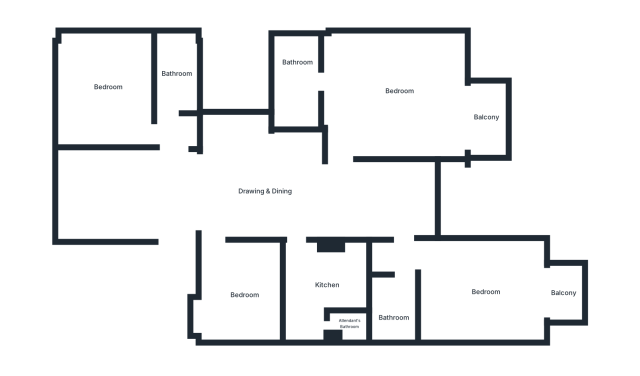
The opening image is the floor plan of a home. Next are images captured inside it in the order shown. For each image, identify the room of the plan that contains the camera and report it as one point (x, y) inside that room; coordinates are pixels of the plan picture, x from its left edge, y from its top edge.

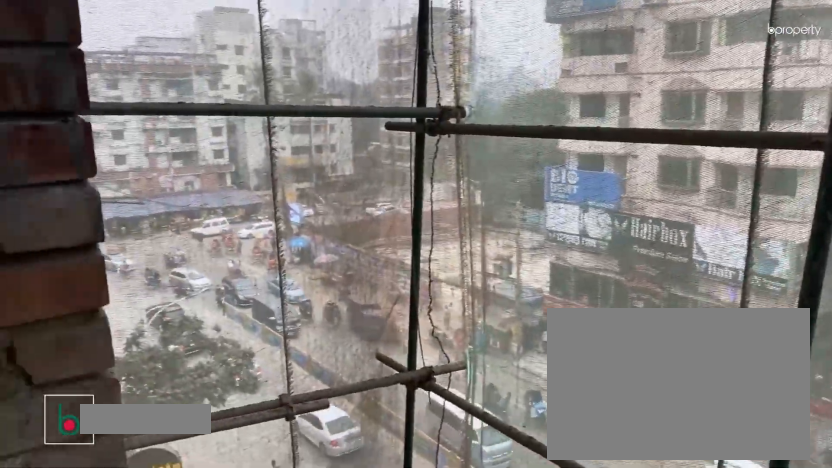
(562, 292)
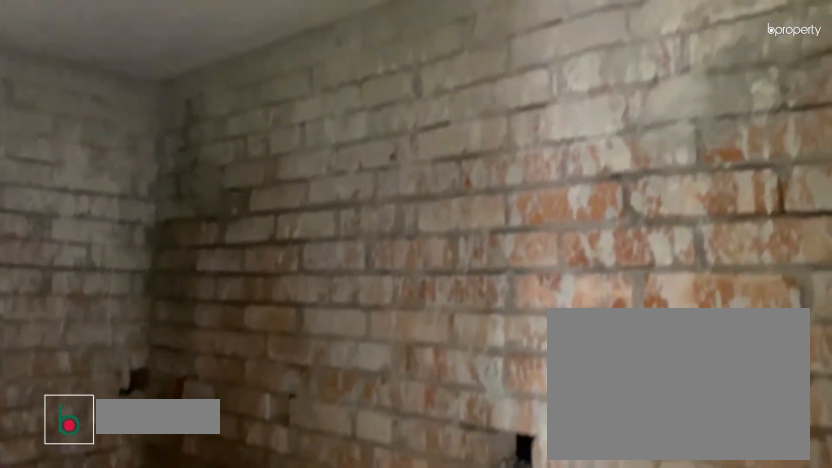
(391, 307)
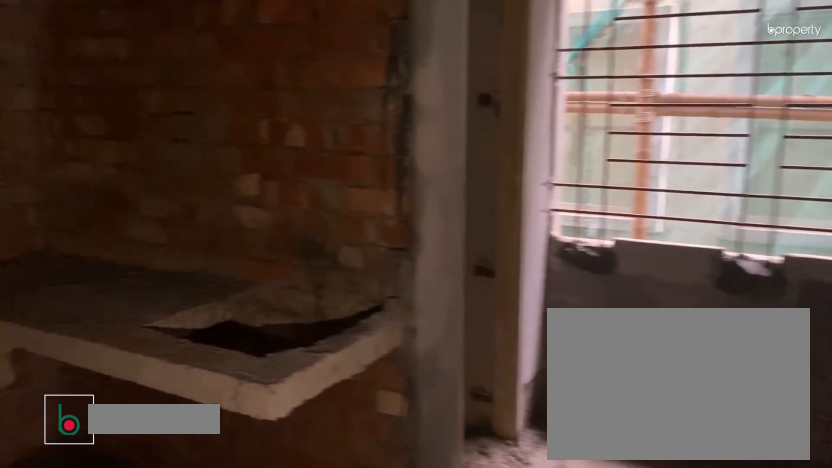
(326, 281)
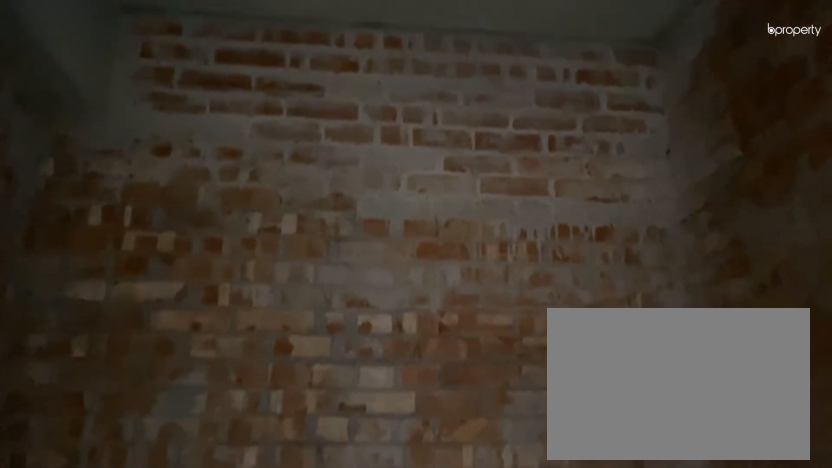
(326, 281)
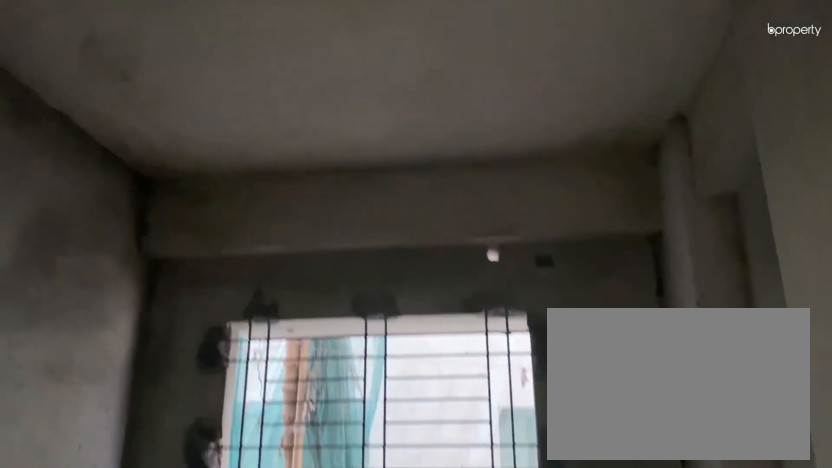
(242, 291)
